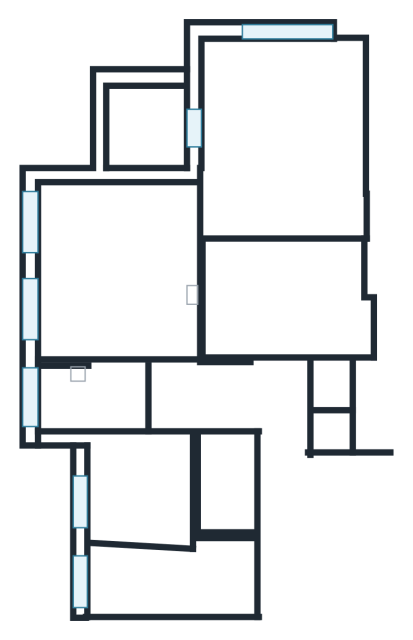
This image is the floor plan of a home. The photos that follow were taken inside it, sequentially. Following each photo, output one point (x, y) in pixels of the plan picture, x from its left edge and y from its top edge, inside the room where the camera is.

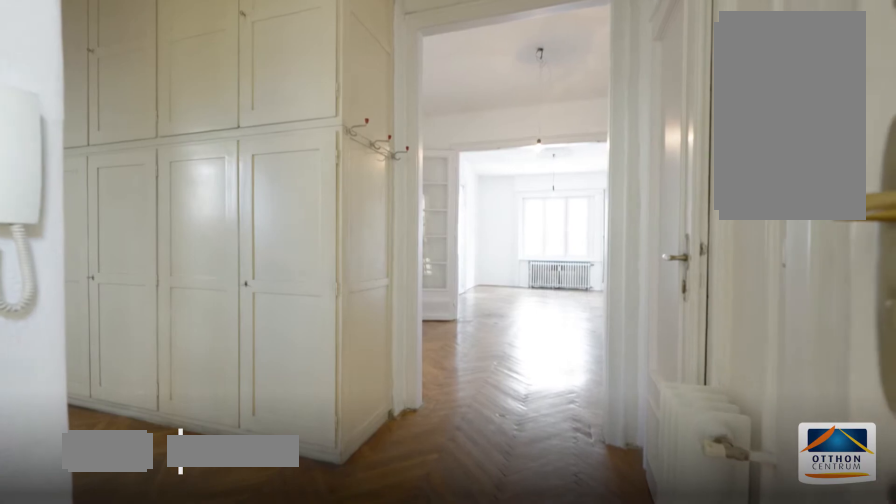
(268, 397)
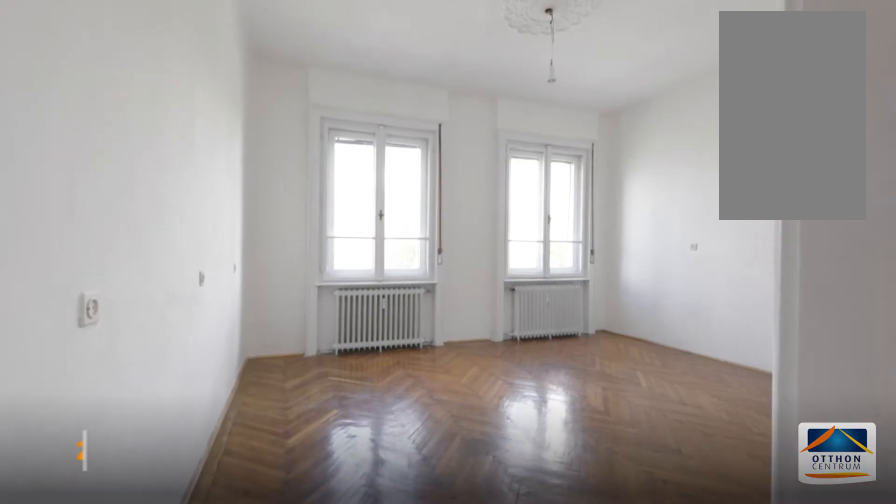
(123, 279)
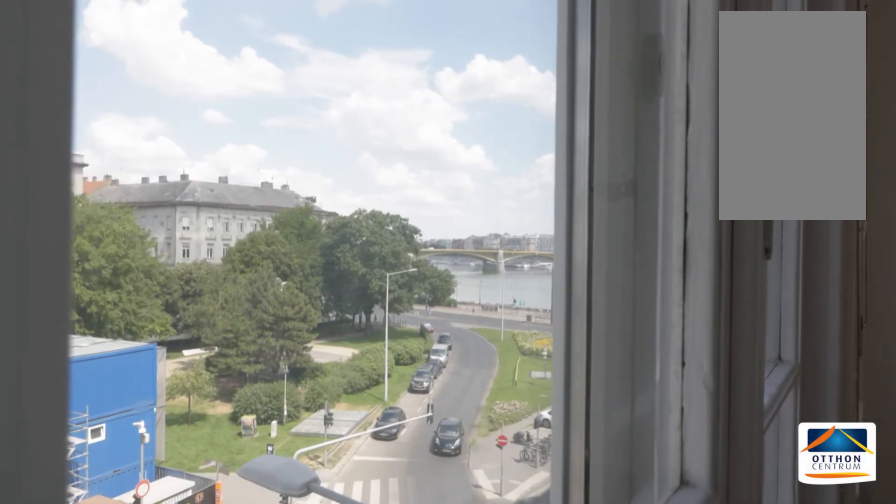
(123, 280)
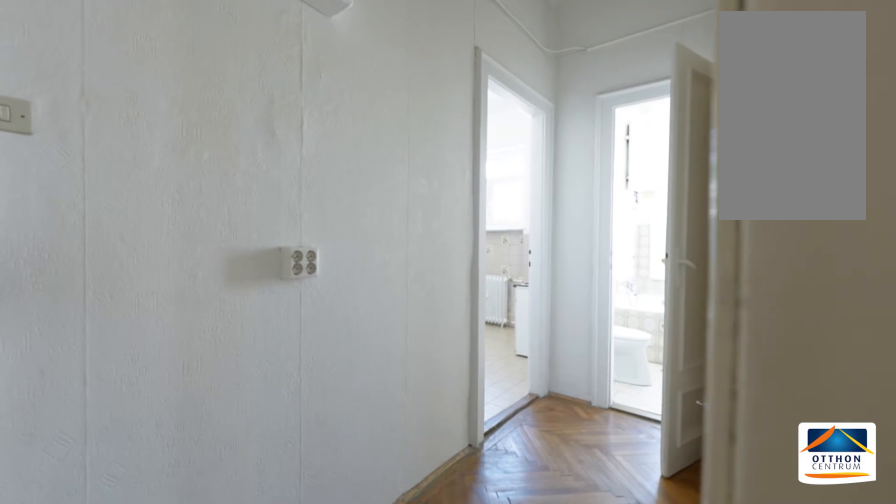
(267, 397)
